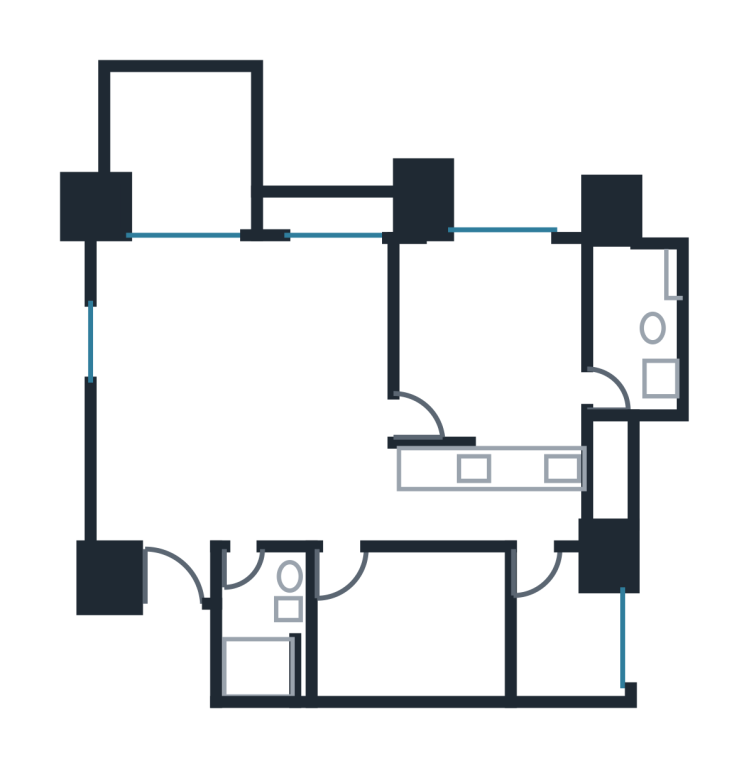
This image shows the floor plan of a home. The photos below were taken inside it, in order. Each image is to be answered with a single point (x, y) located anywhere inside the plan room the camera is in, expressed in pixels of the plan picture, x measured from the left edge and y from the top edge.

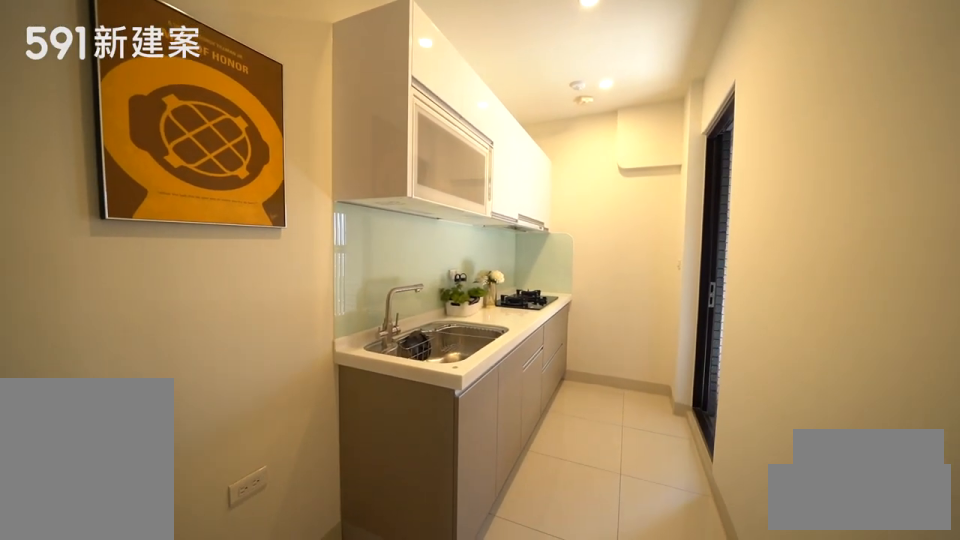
(495, 490)
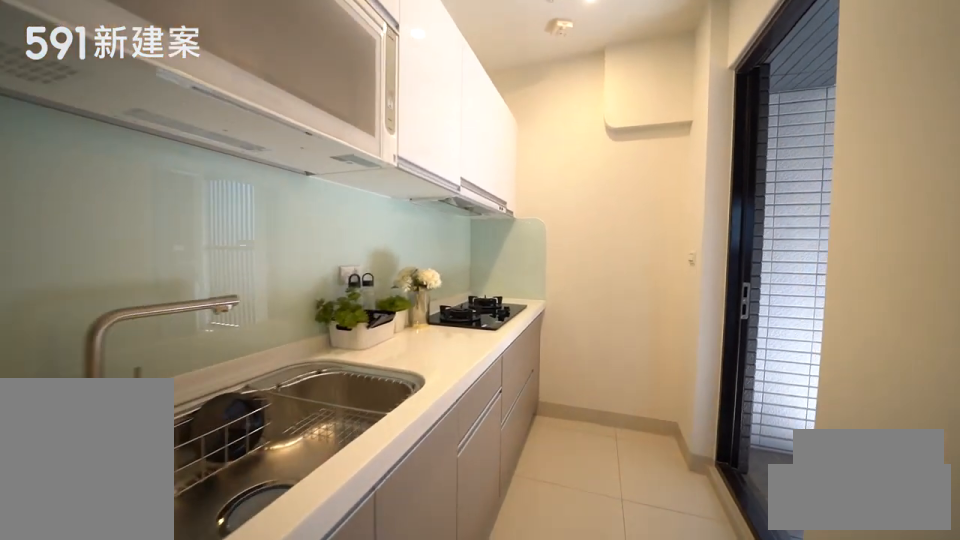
(495, 490)
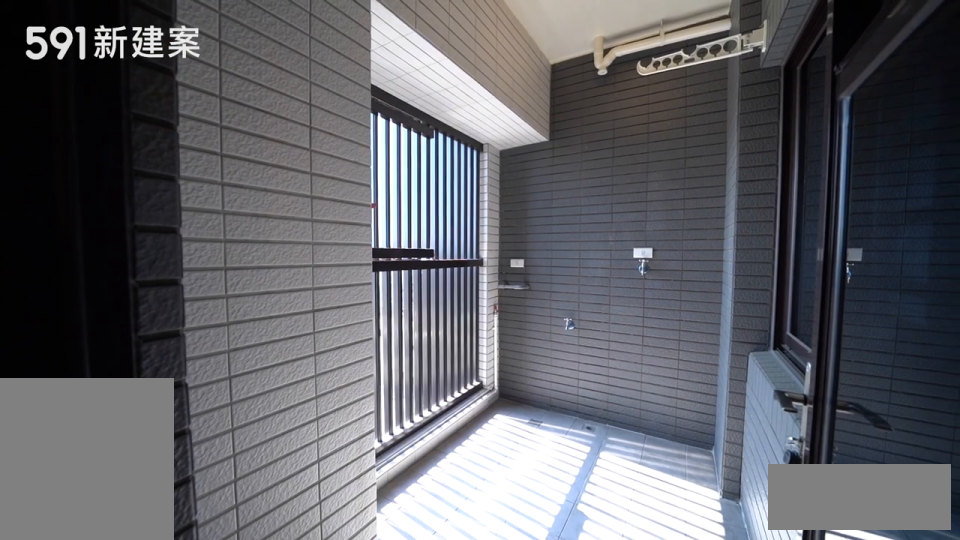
(559, 622)
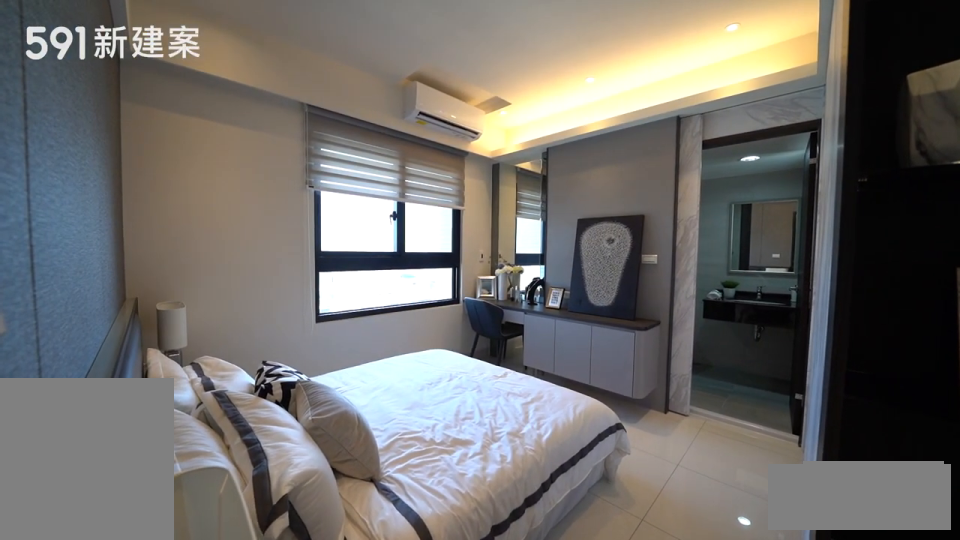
(493, 340)
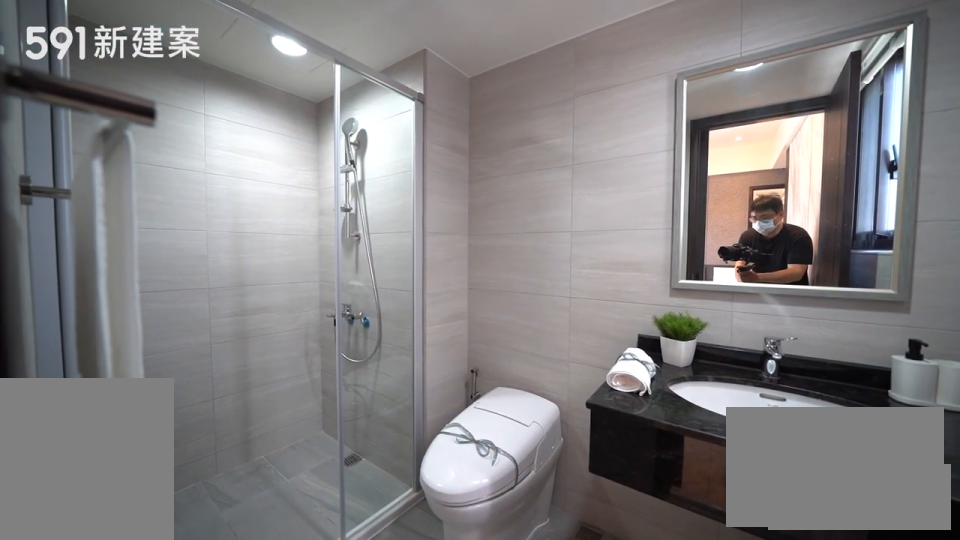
(636, 324)
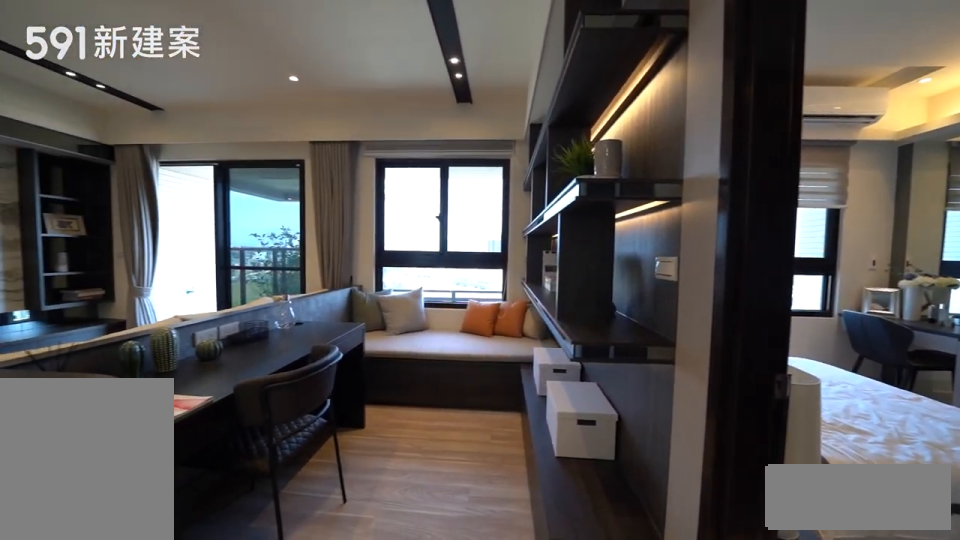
(329, 336)
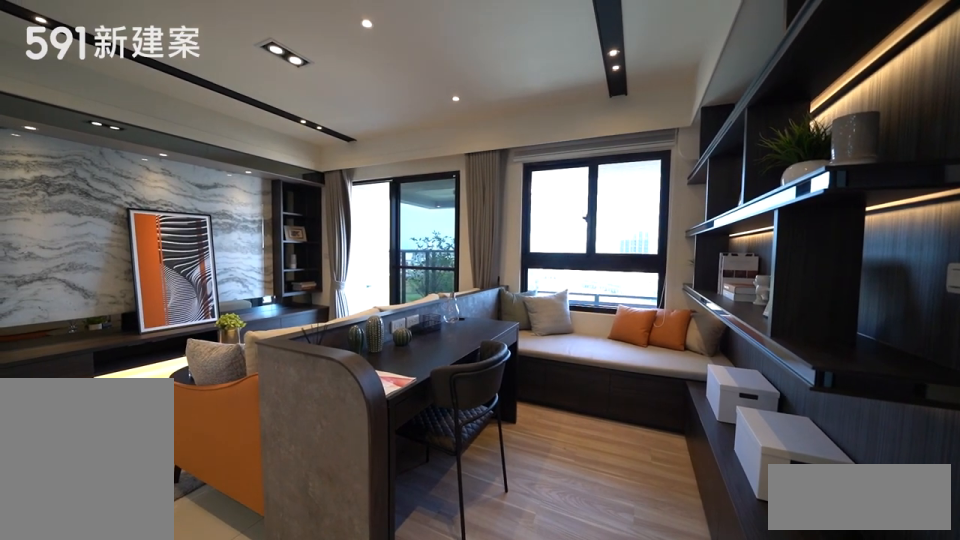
(329, 336)
